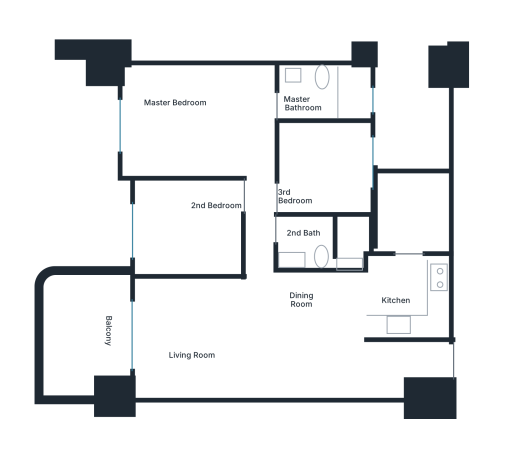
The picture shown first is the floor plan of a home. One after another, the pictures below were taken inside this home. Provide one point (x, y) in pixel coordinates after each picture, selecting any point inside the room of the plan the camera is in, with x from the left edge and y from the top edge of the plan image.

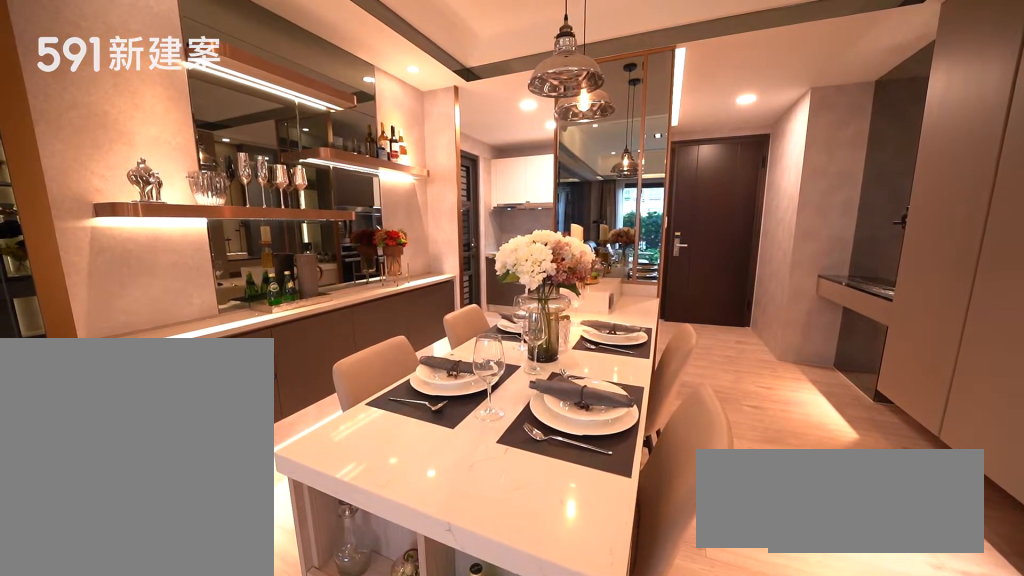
(323, 308)
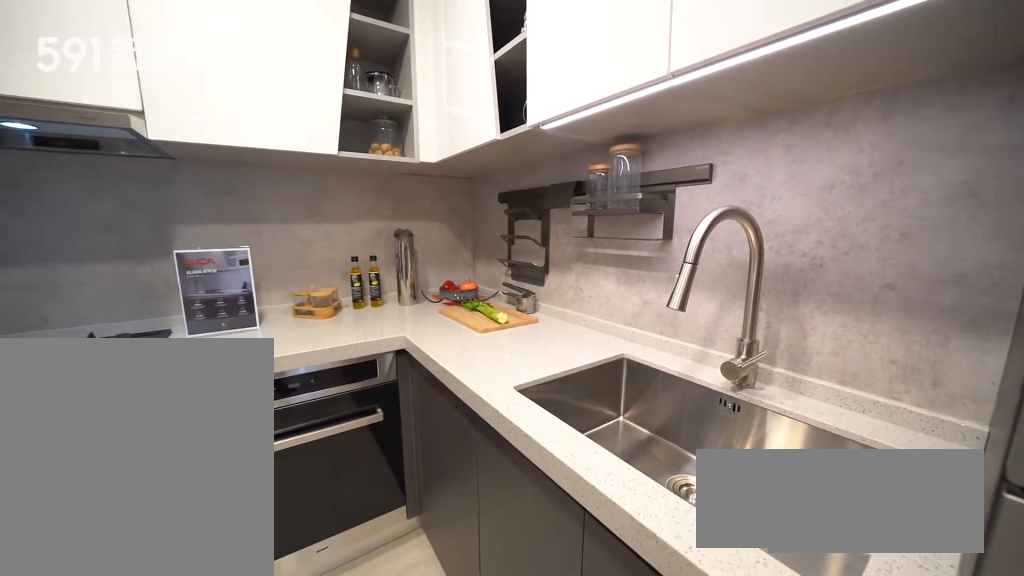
(410, 297)
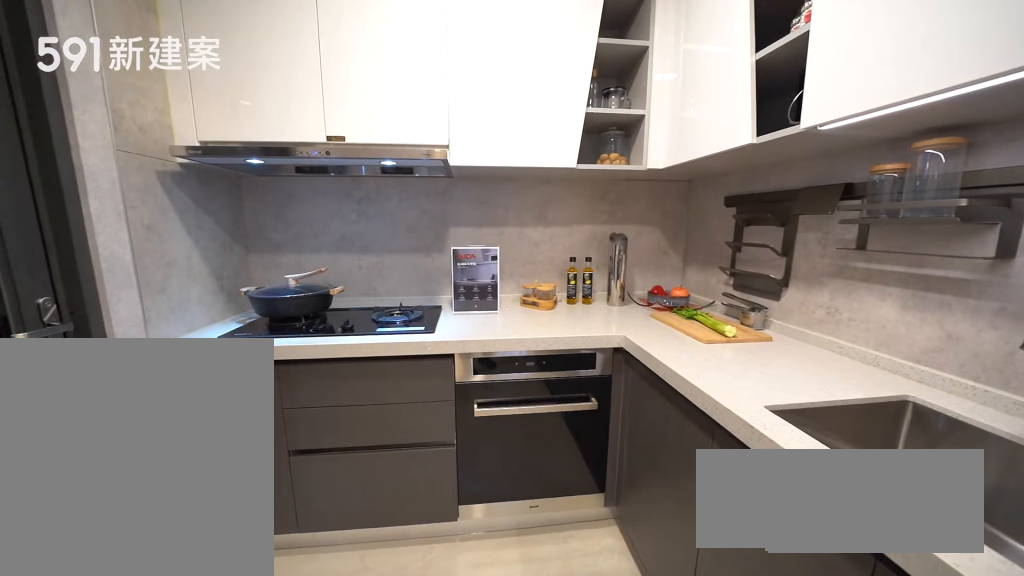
(410, 297)
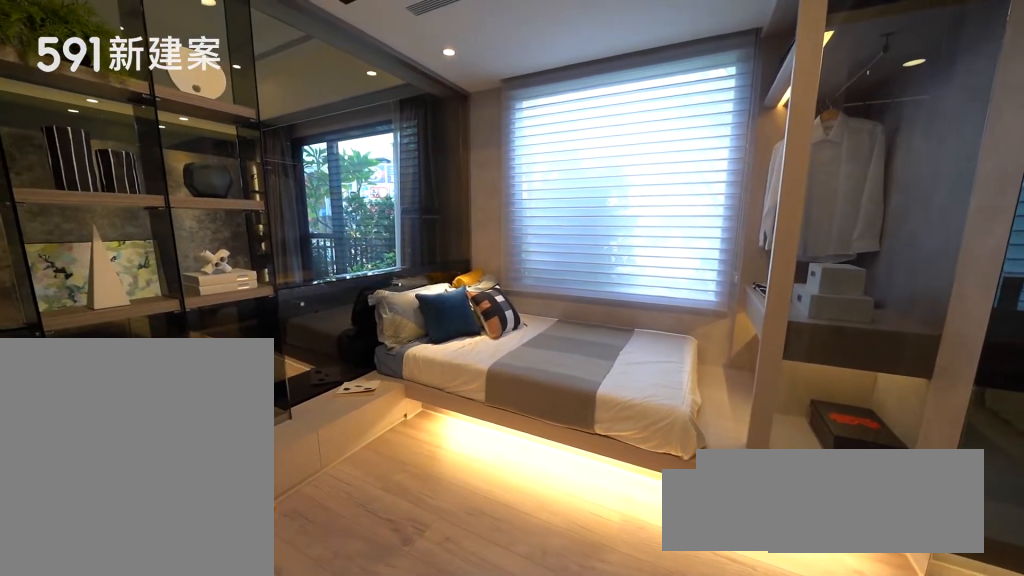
(185, 228)
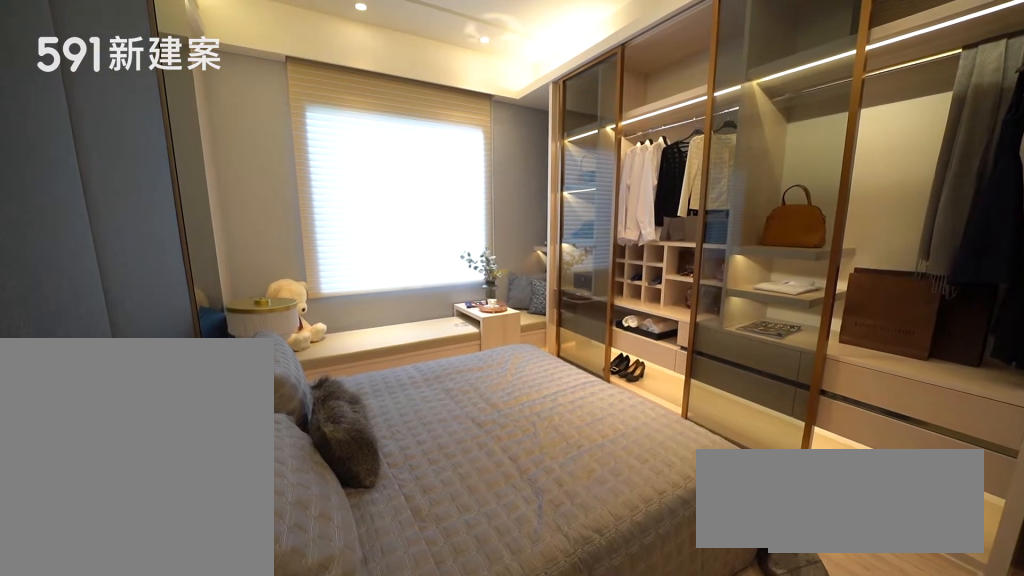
(197, 117)
